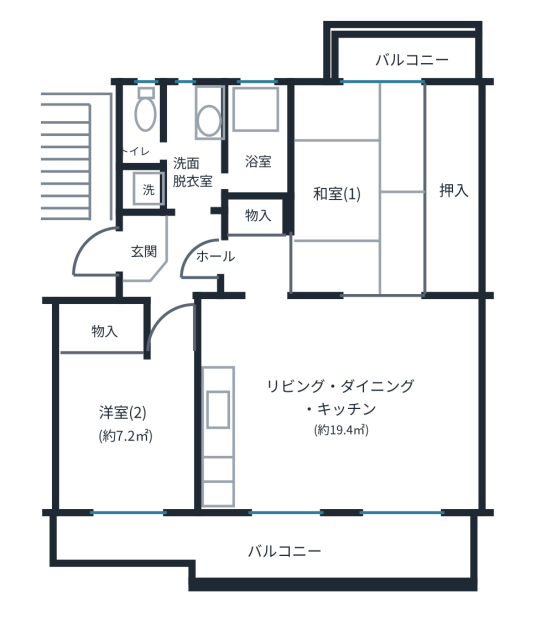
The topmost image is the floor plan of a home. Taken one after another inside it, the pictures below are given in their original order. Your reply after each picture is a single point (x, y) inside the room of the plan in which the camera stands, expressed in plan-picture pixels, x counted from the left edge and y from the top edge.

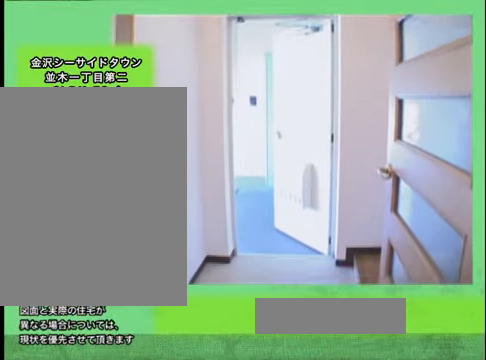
(140, 251)
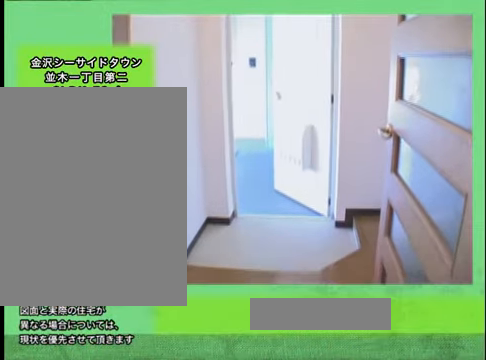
(140, 251)
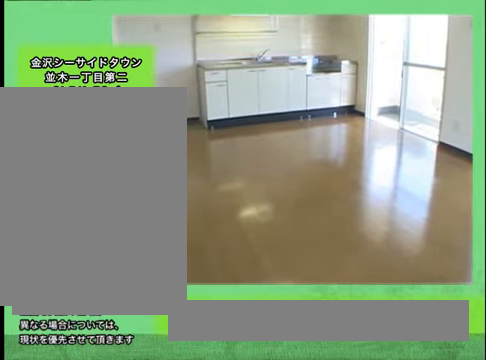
(347, 405)
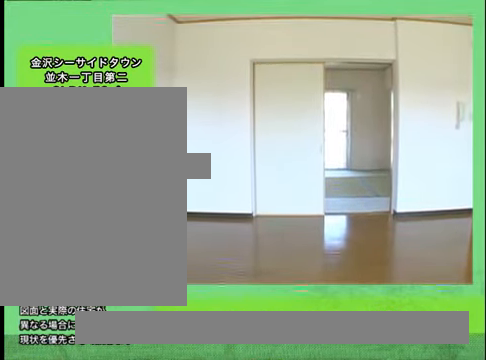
(346, 405)
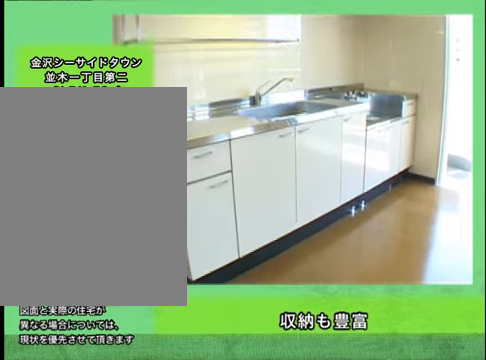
(223, 421)
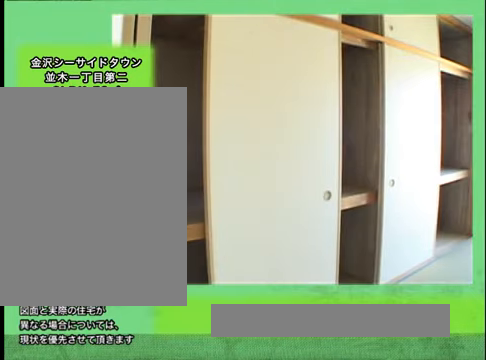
(363, 196)
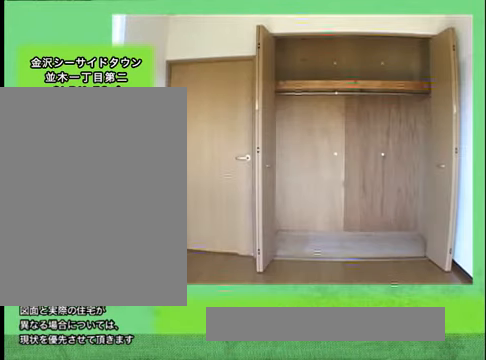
(124, 426)
